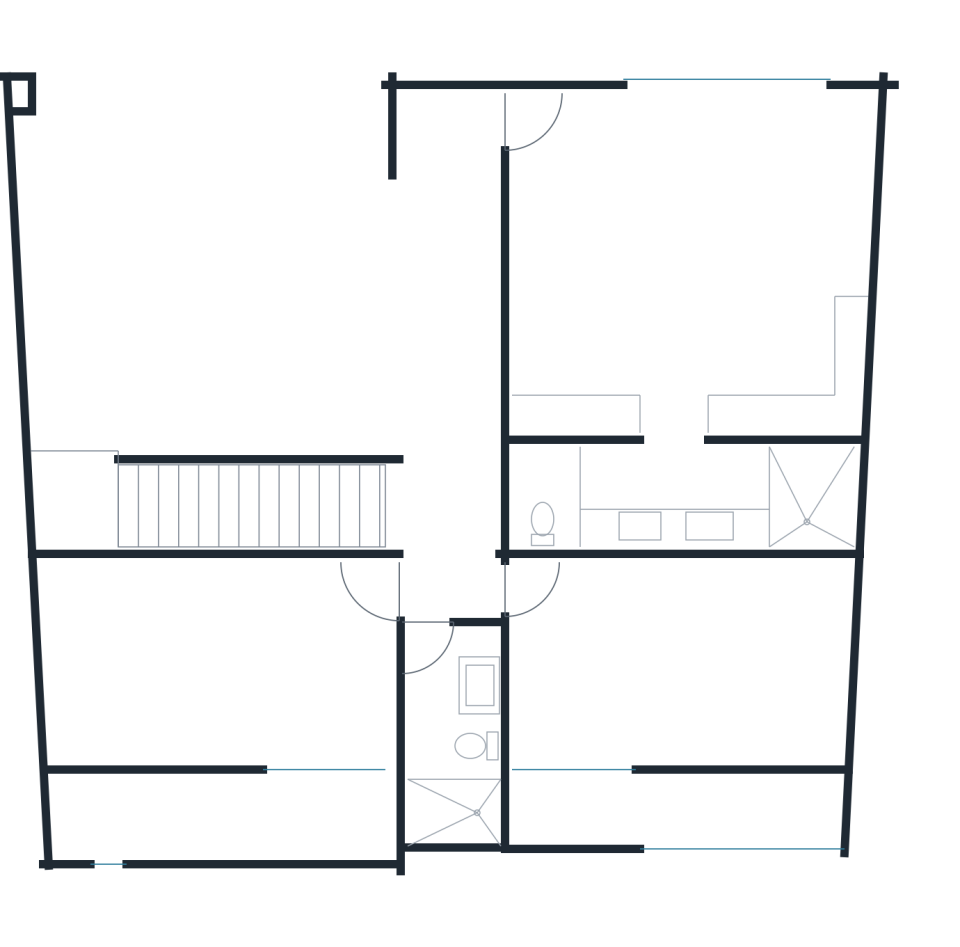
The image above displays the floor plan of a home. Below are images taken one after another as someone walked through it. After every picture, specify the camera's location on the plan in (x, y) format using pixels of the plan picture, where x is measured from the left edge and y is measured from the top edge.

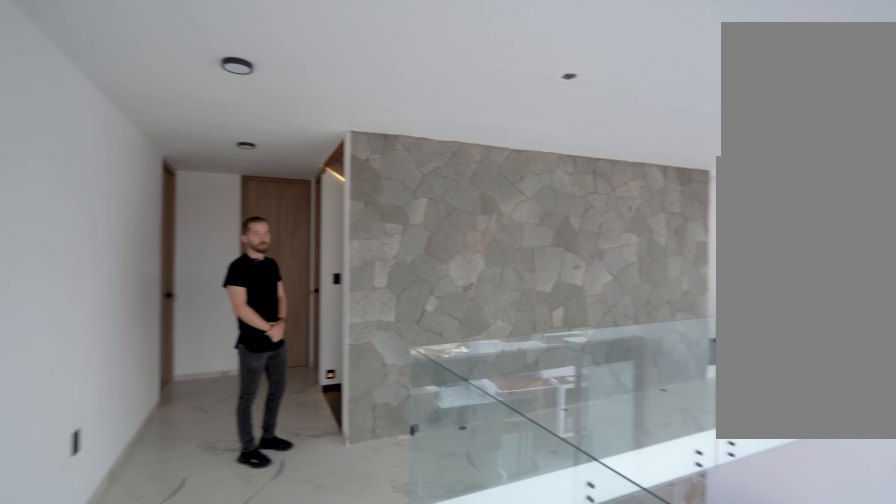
(448, 329)
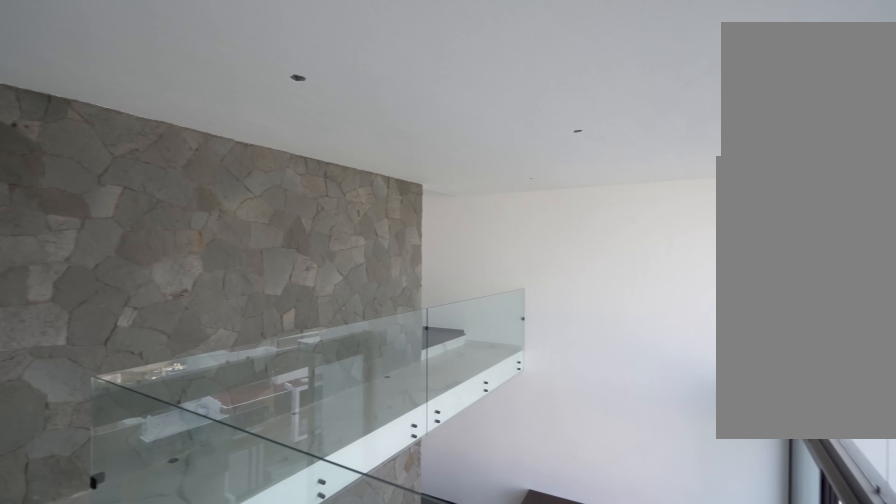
(443, 301)
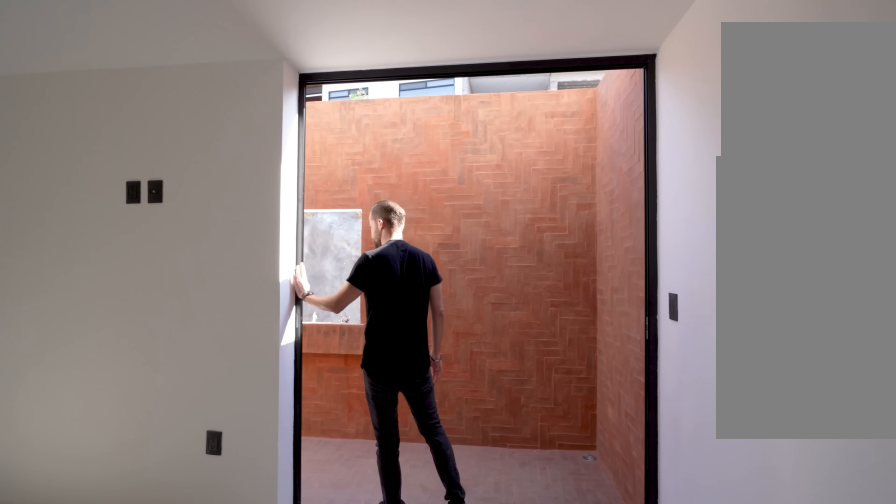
(534, 731)
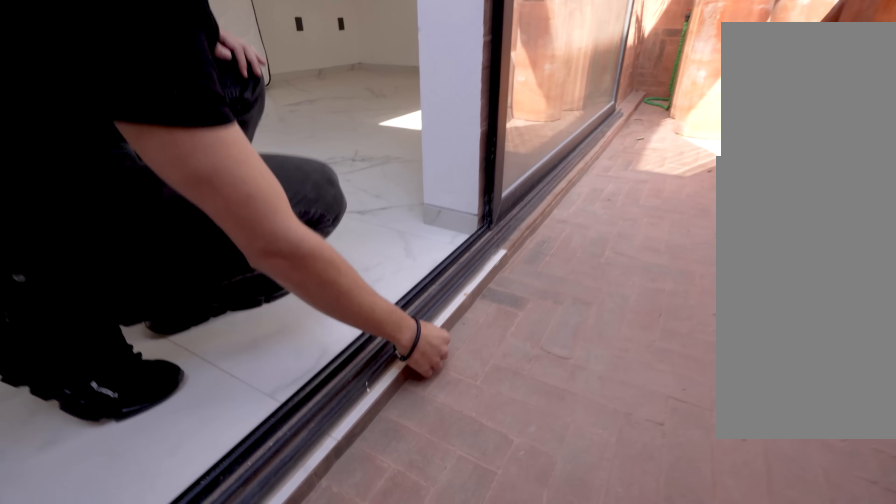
(636, 807)
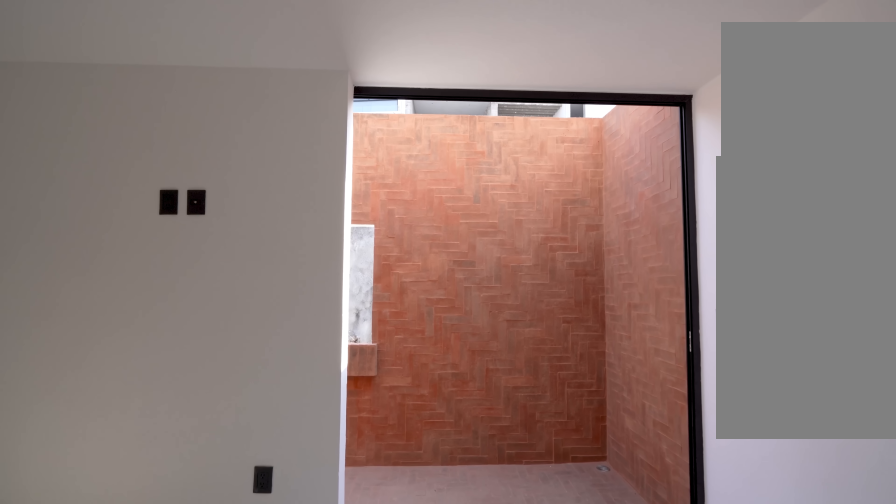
(550, 700)
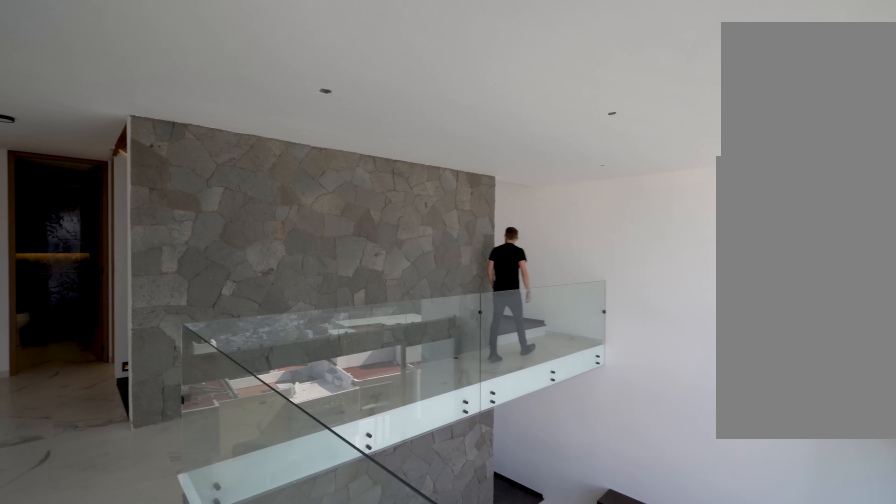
(428, 259)
